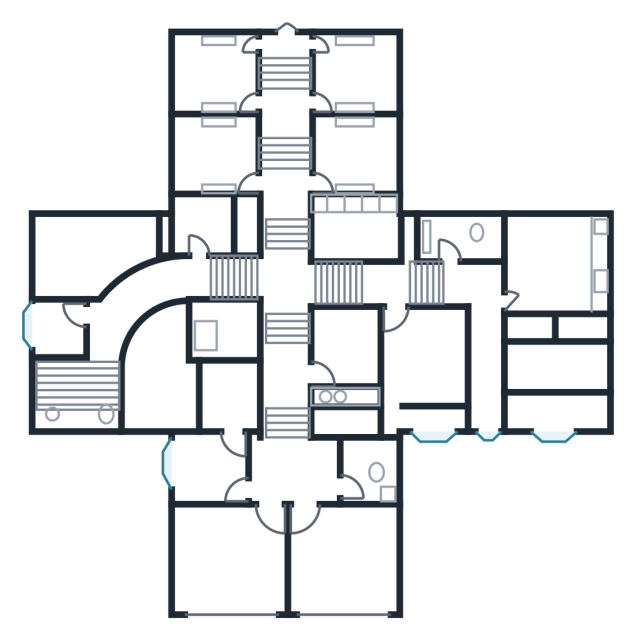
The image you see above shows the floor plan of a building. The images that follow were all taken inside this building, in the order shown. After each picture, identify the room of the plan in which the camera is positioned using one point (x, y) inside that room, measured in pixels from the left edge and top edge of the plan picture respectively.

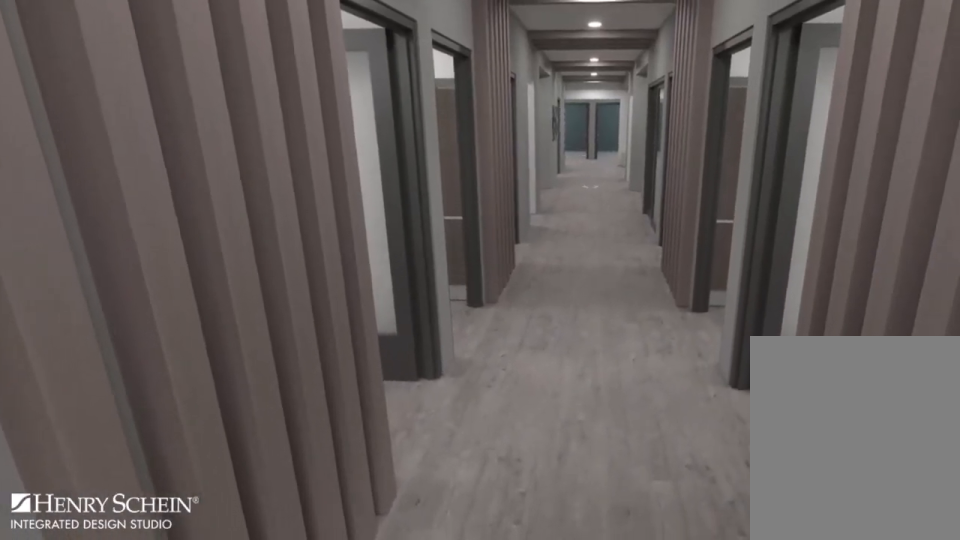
(286, 80)
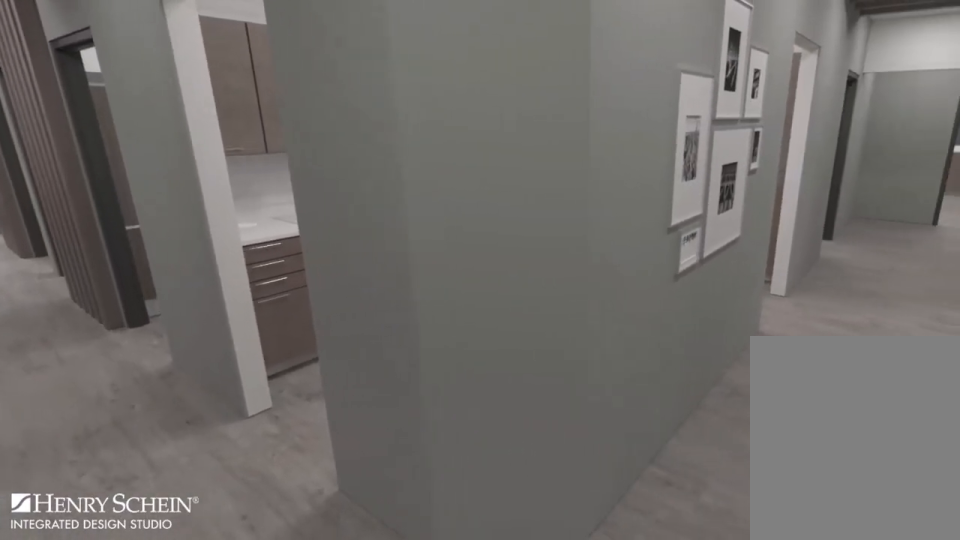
(287, 282)
